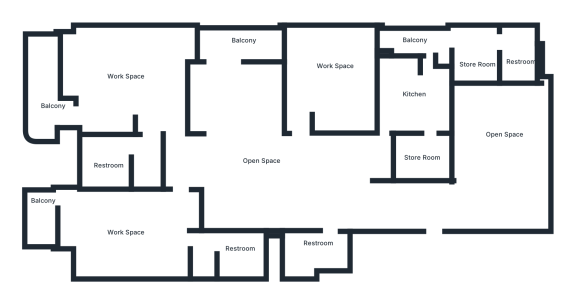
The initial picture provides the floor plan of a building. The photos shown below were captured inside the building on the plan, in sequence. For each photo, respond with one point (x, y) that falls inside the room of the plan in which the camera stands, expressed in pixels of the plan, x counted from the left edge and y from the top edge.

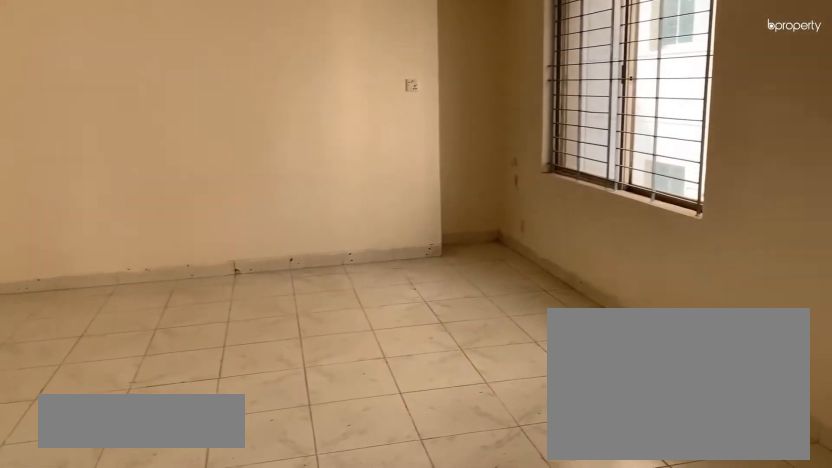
(505, 156)
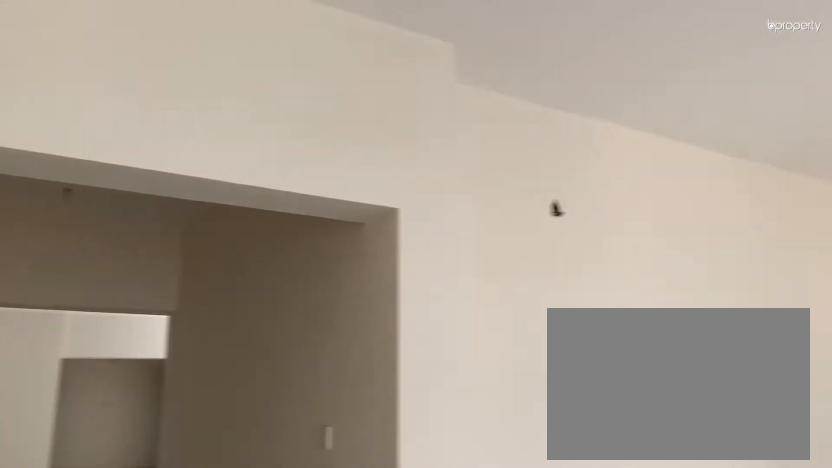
(505, 156)
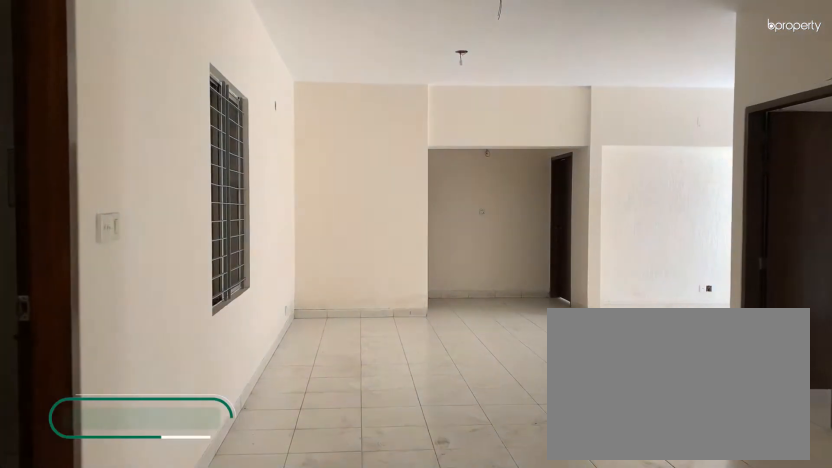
(337, 195)
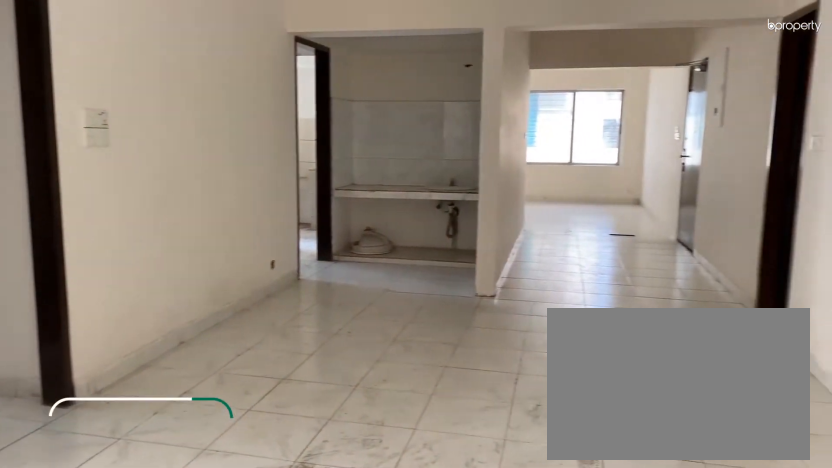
(270, 176)
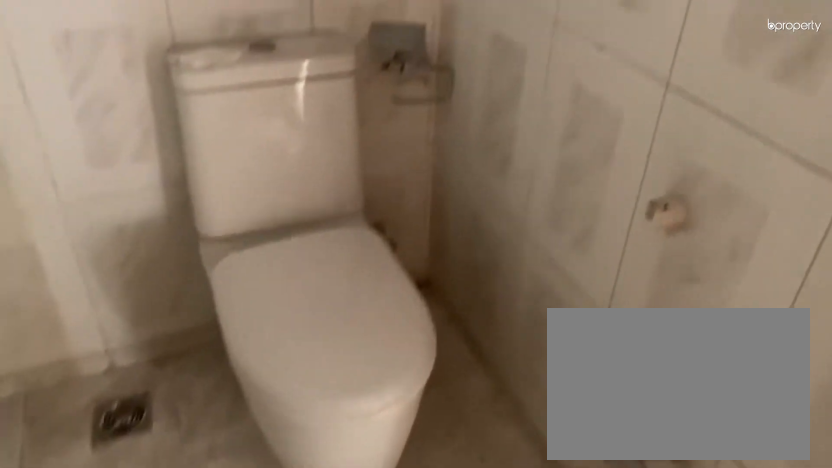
(325, 246)
